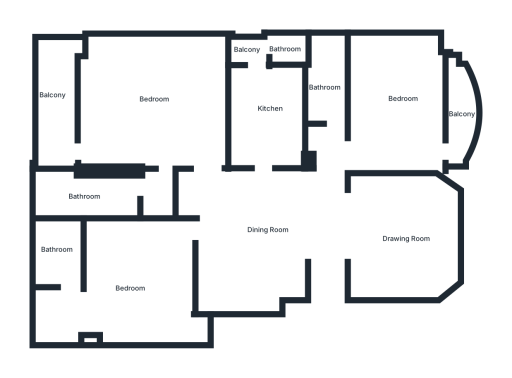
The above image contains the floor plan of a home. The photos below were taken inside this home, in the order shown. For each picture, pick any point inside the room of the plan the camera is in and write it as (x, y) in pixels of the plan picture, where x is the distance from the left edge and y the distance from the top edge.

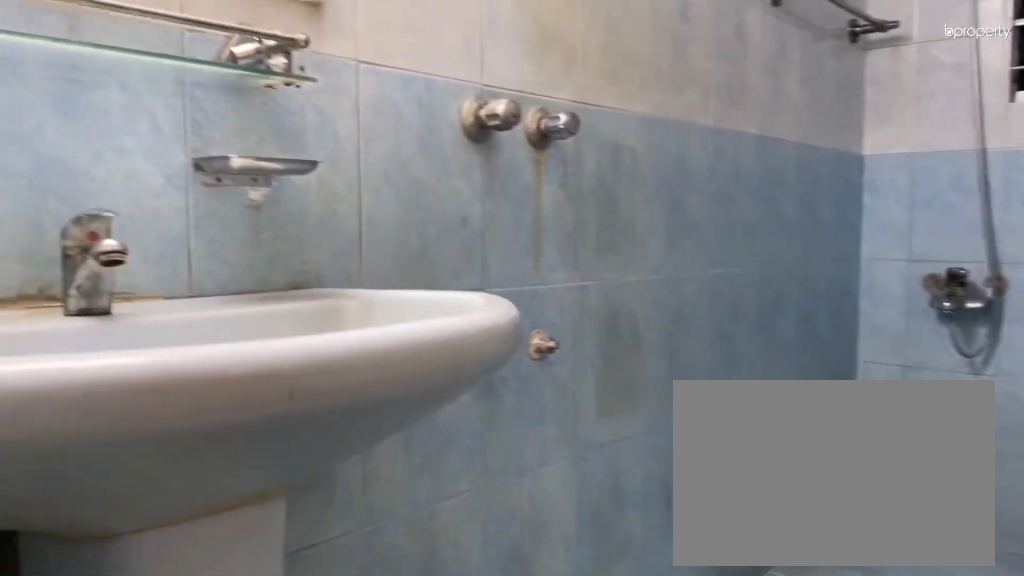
(88, 195)
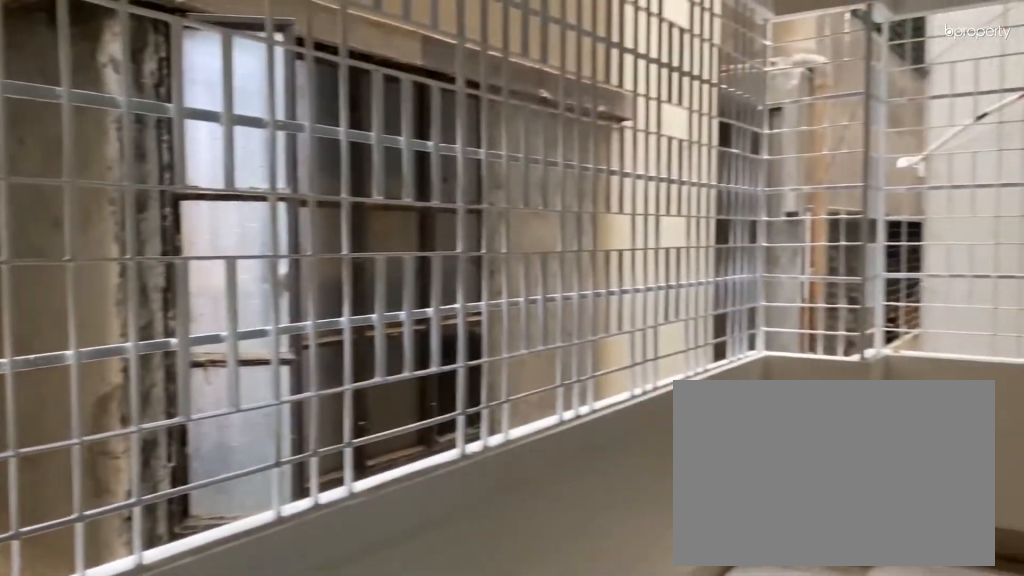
(54, 92)
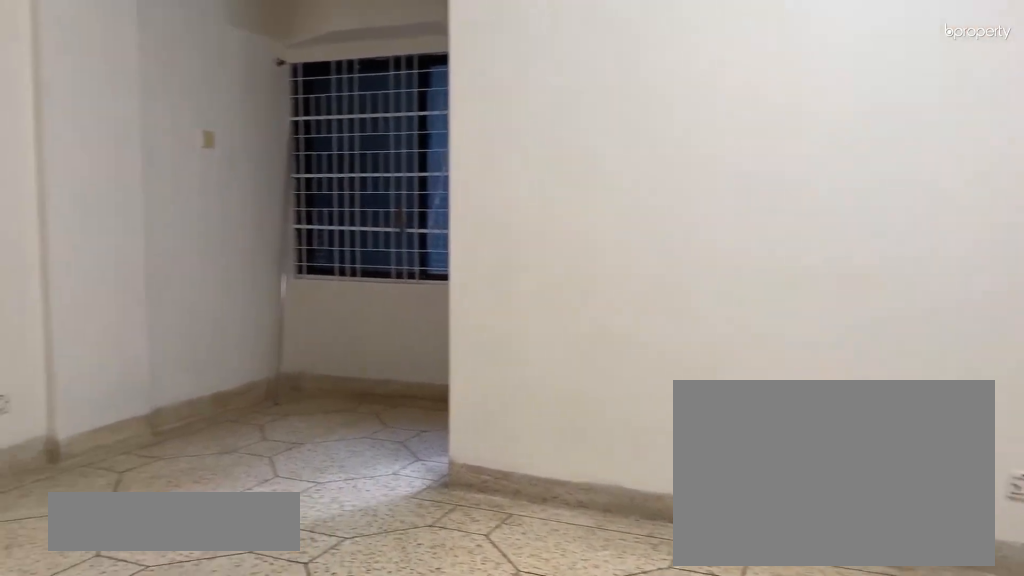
(138, 290)
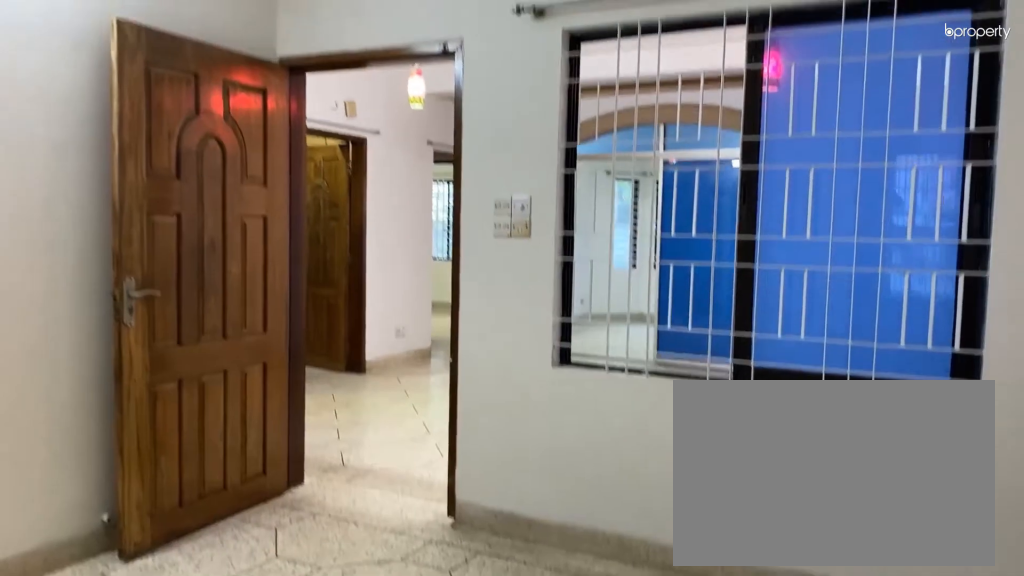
(138, 290)
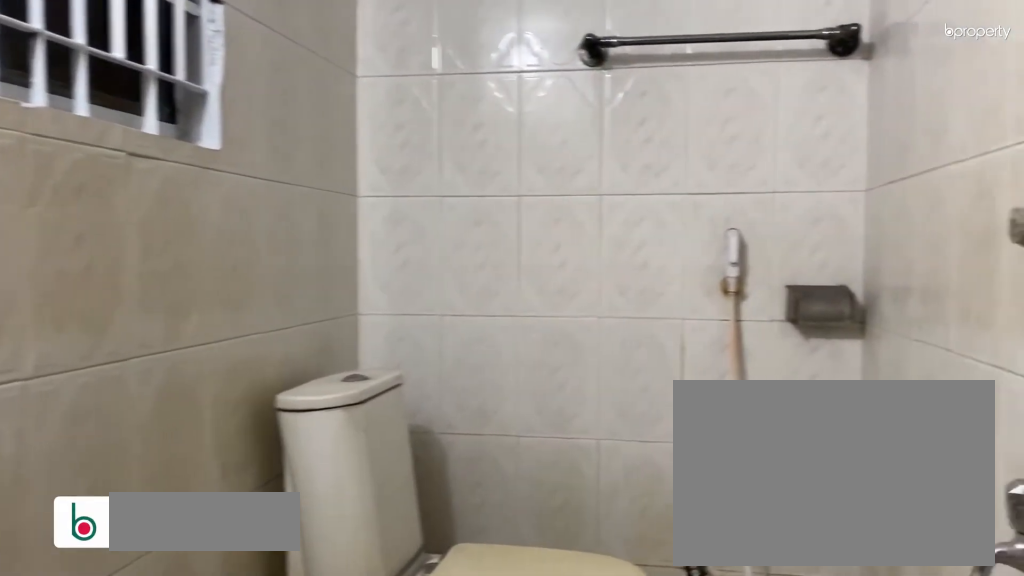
(57, 253)
